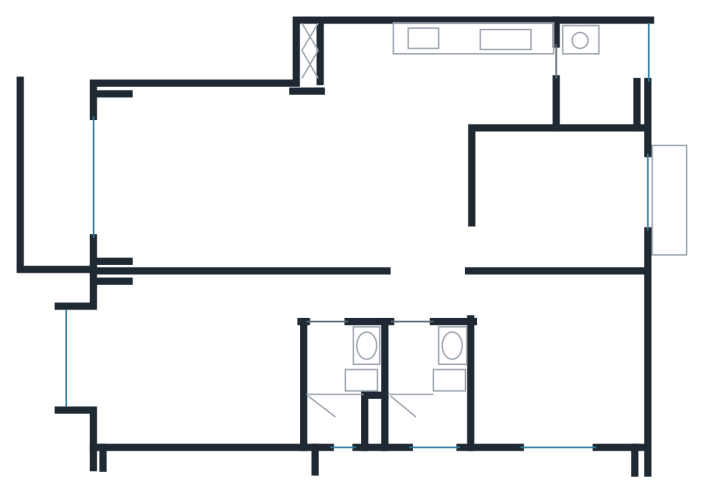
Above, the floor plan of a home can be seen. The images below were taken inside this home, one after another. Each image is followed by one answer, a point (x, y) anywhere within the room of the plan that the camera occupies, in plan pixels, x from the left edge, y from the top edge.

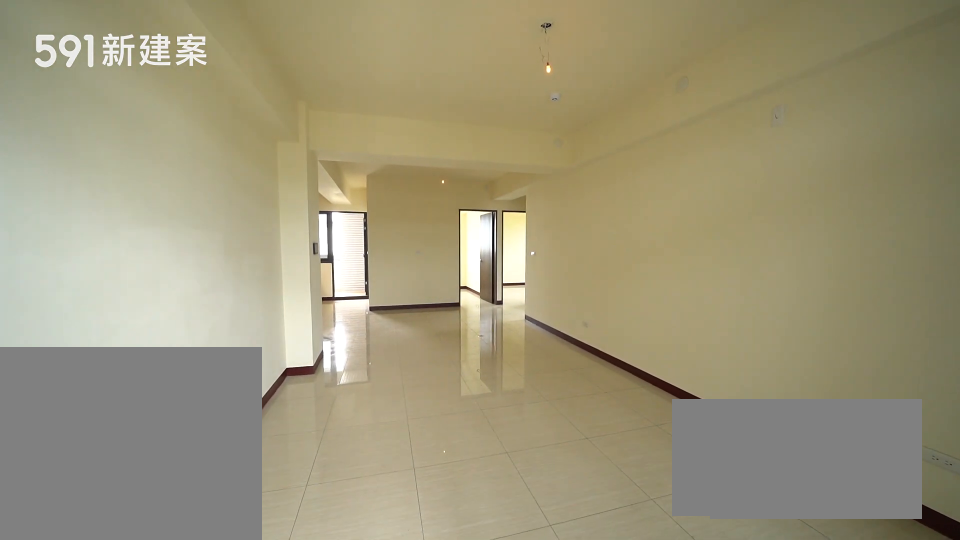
(285, 177)
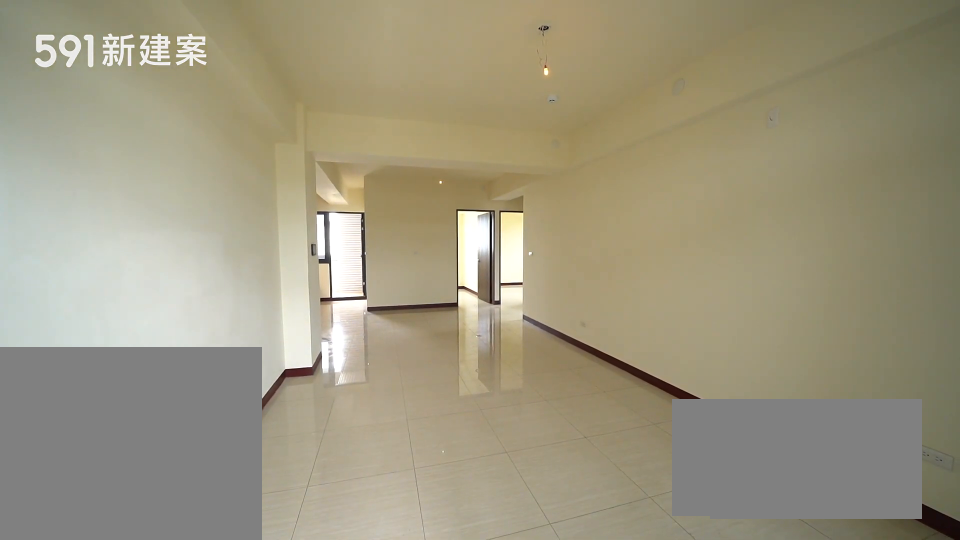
(285, 177)
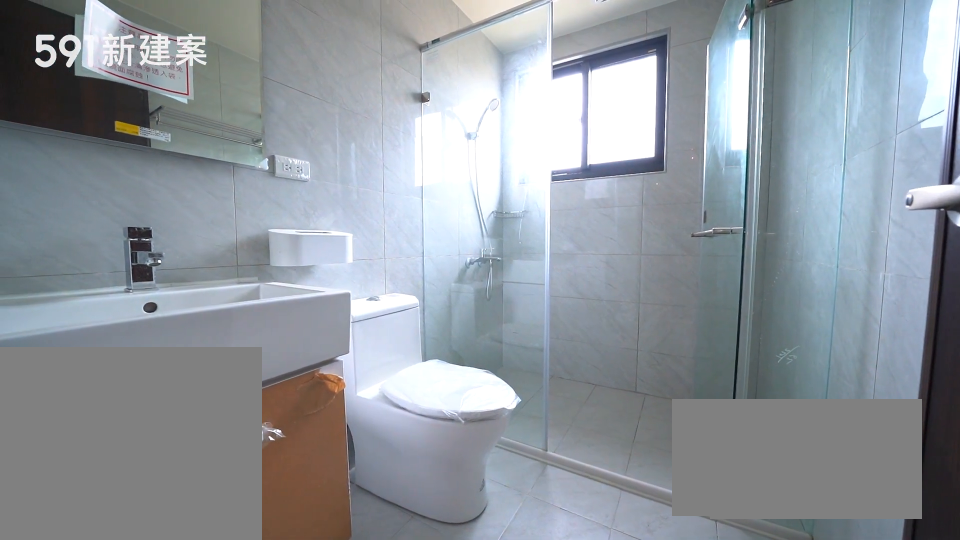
(429, 390)
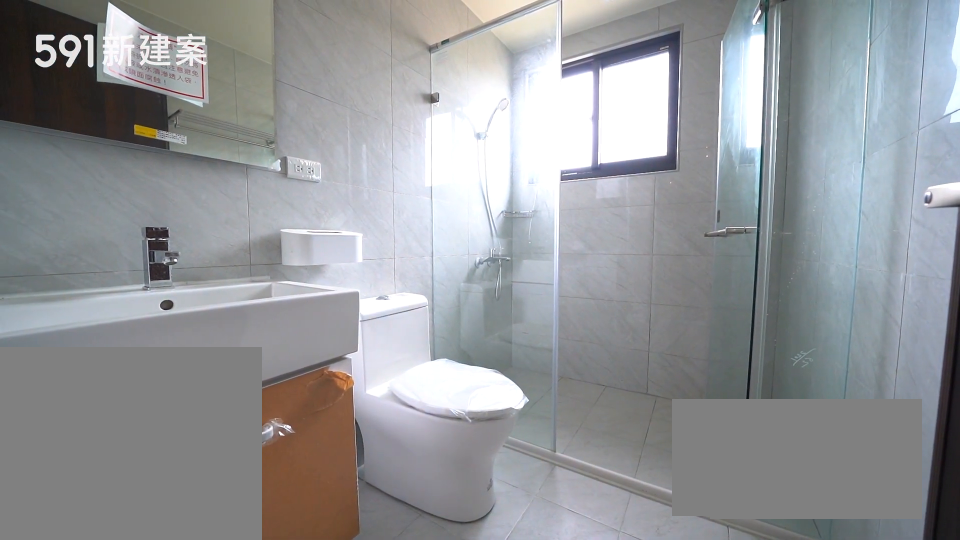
(429, 390)
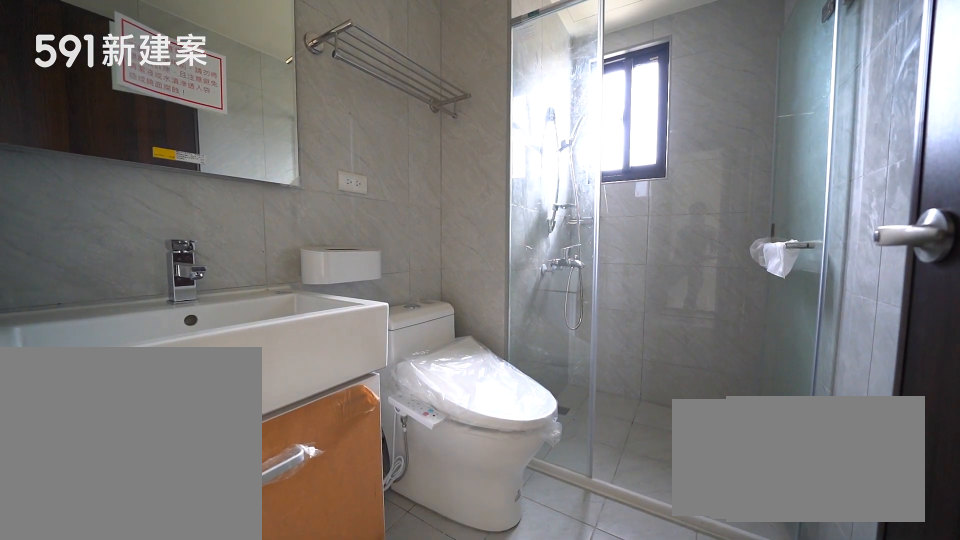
(344, 387)
